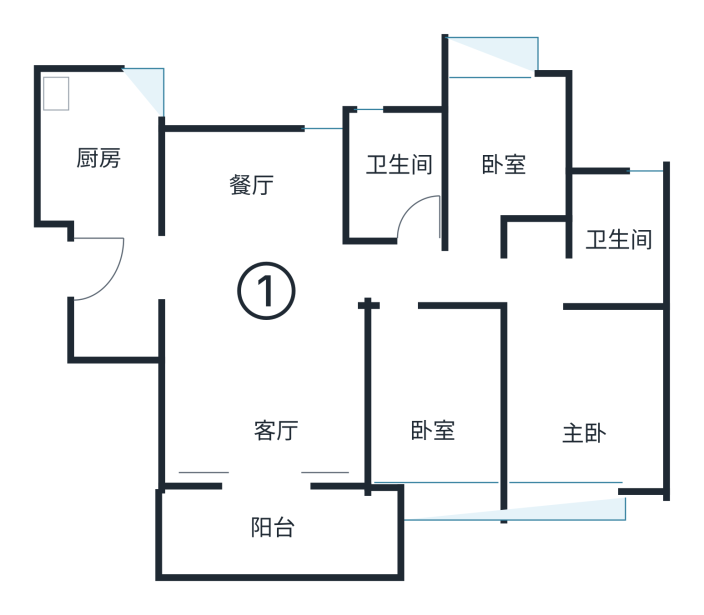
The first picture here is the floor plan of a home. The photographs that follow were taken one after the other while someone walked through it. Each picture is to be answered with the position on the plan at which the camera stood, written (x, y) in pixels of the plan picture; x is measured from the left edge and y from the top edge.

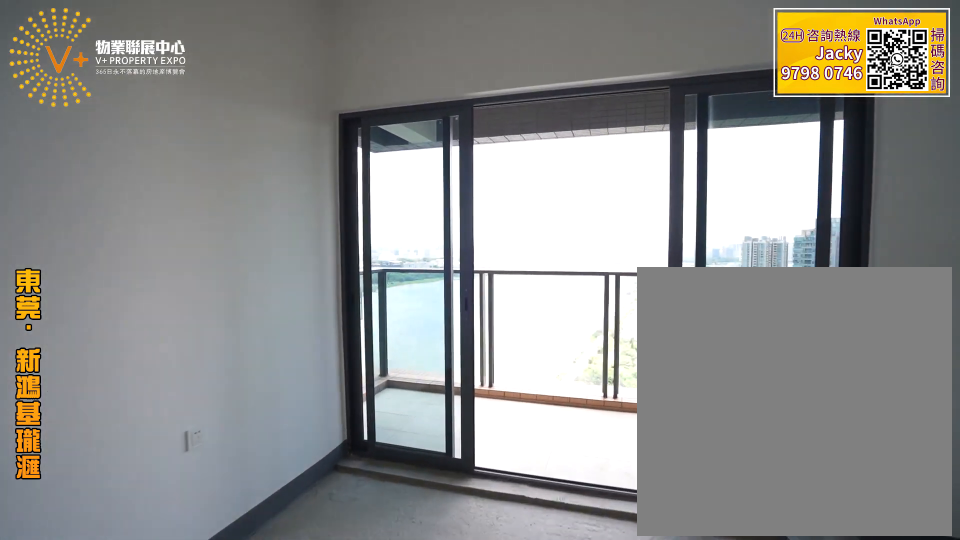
(243, 400)
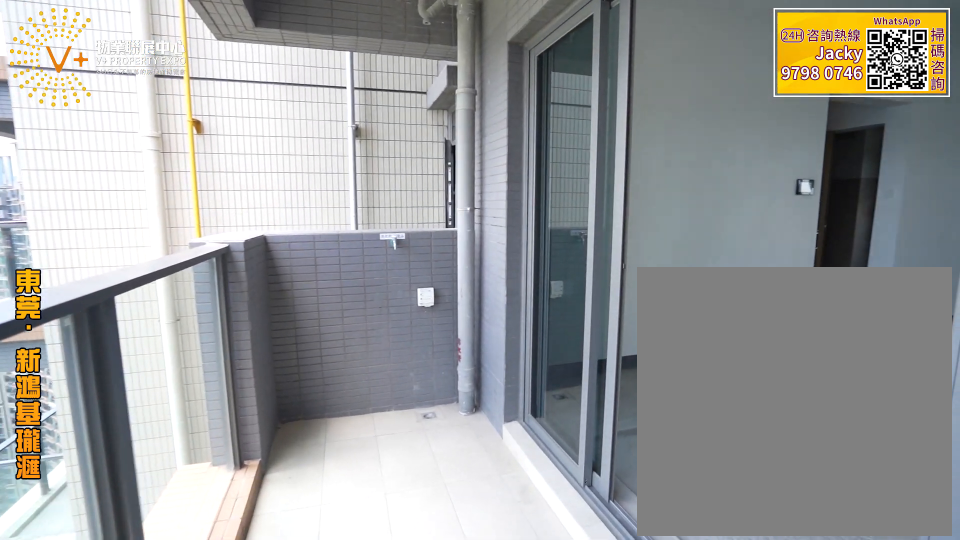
(271, 523)
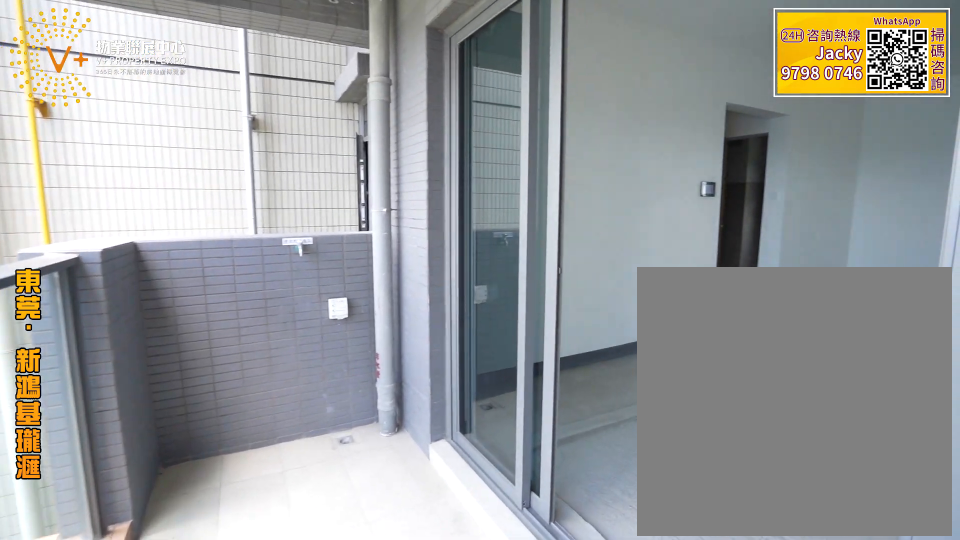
(271, 523)
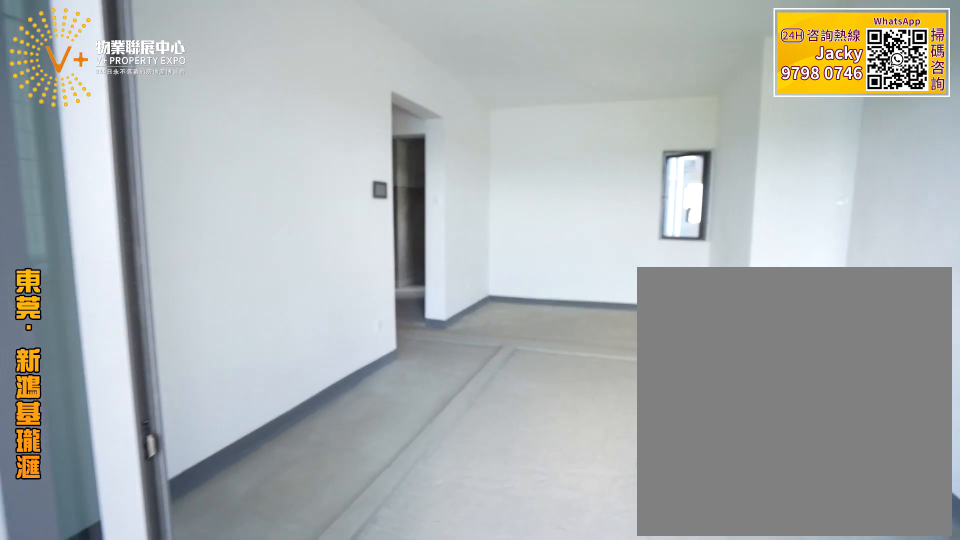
(270, 505)
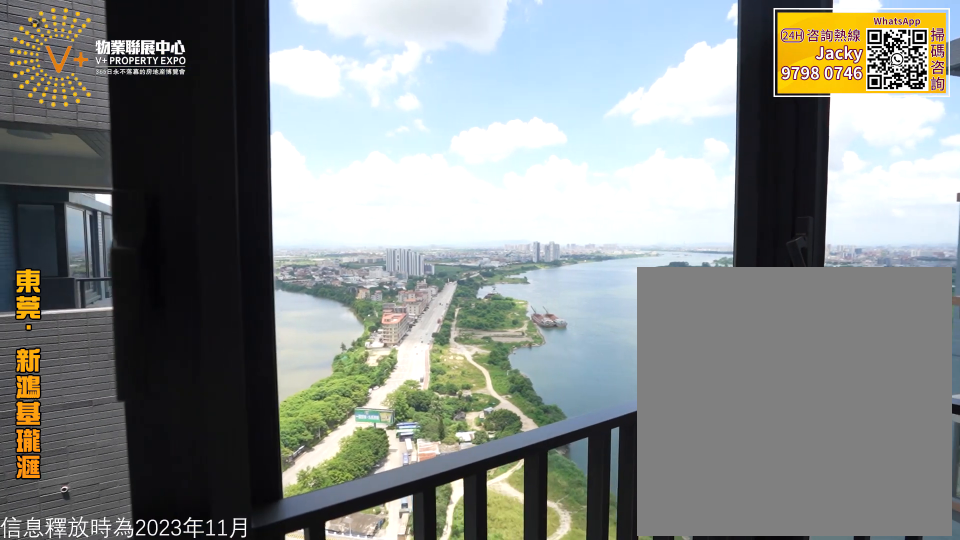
(498, 150)
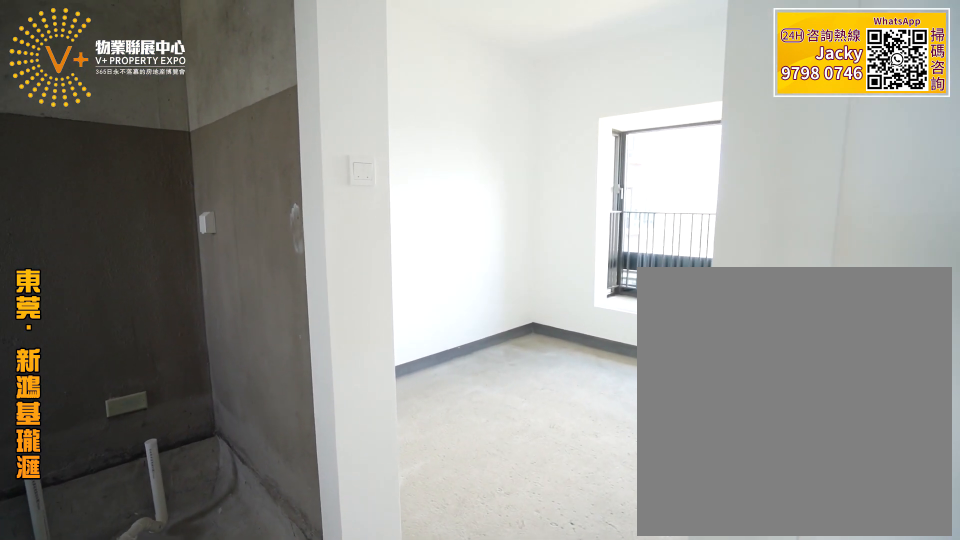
(544, 354)
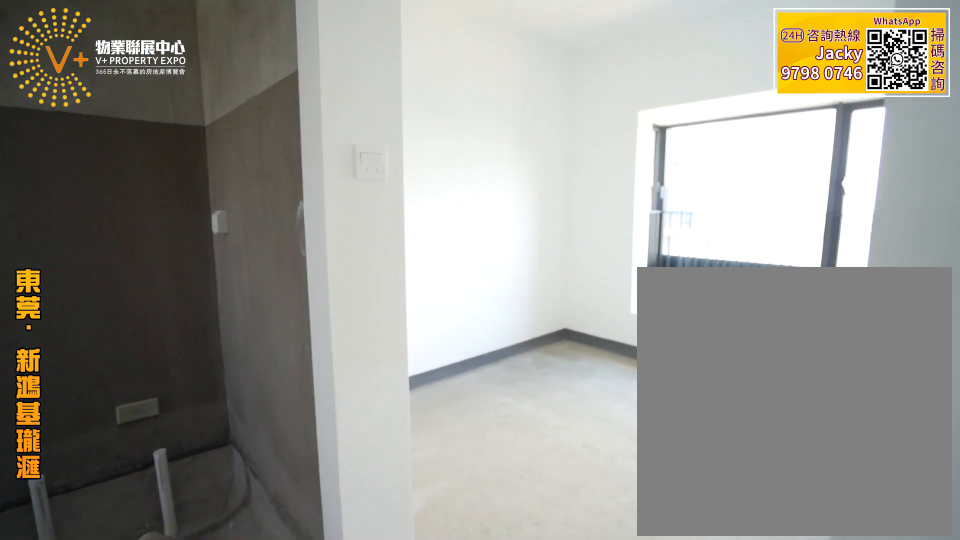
(543, 354)
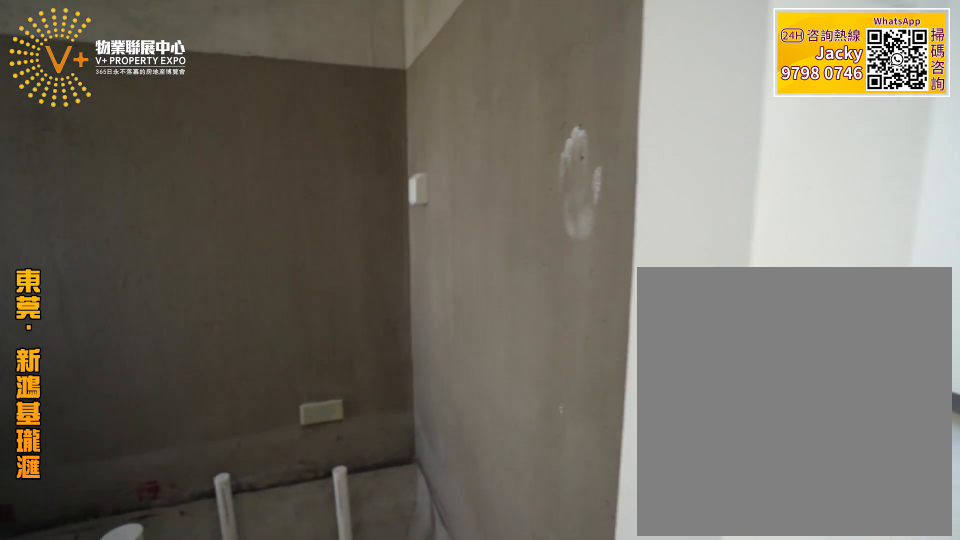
(560, 269)
